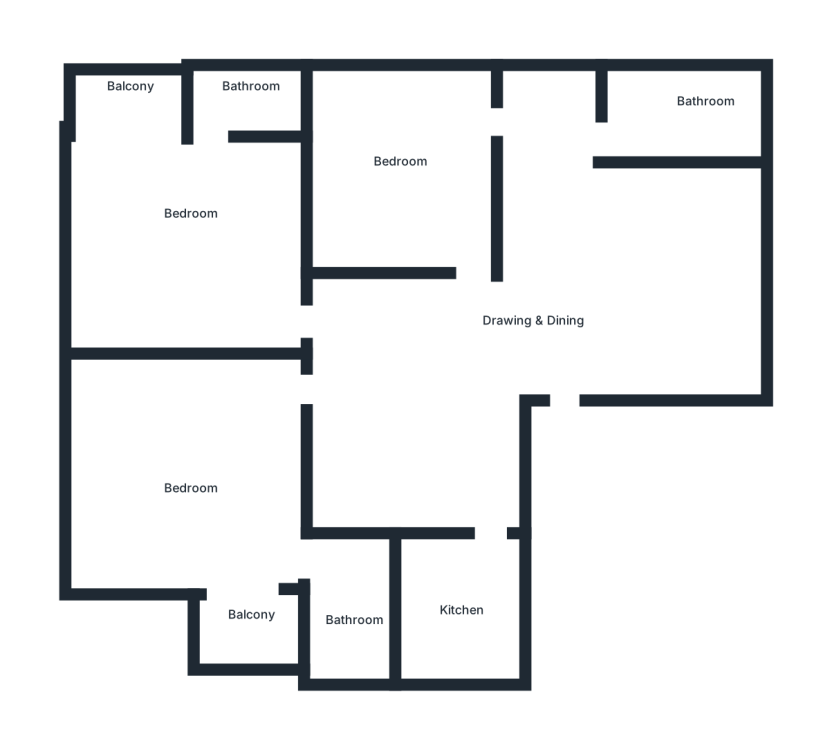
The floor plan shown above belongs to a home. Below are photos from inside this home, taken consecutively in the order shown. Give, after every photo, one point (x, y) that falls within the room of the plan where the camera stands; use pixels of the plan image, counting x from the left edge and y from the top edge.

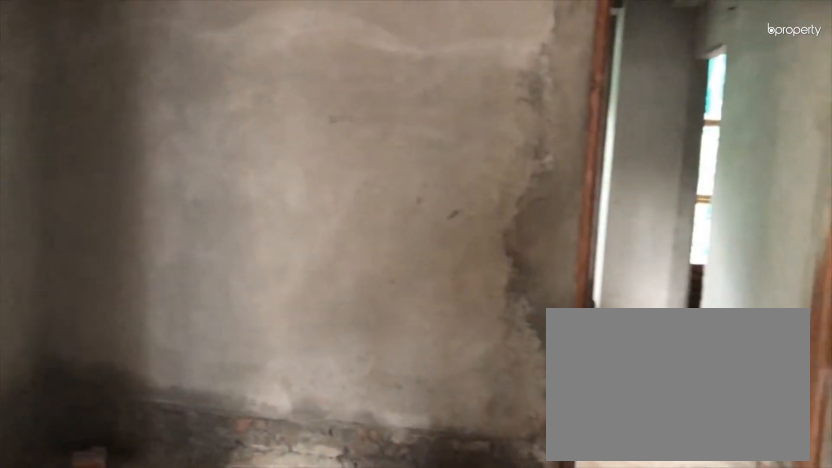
(468, 358)
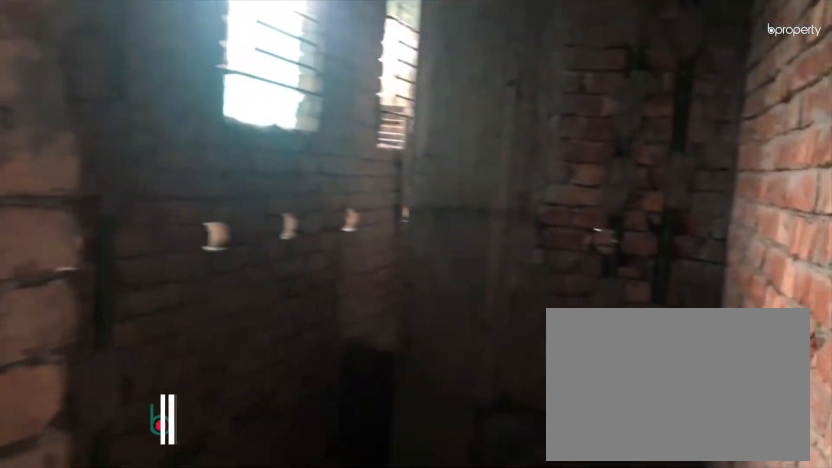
(666, 130)
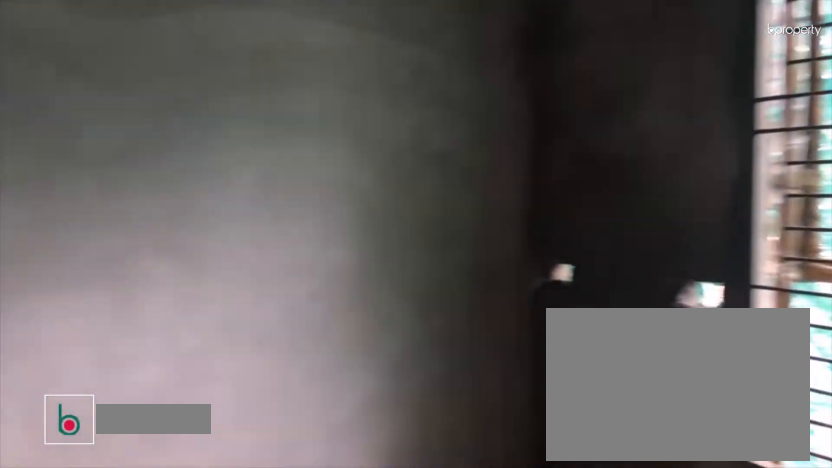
(401, 165)
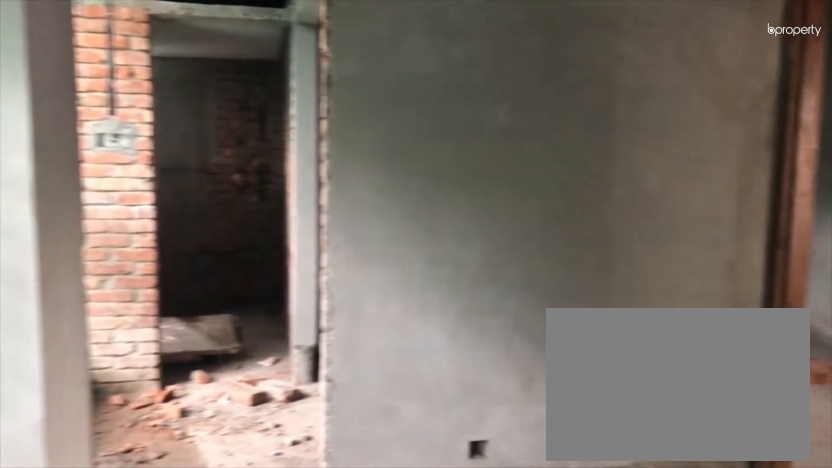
(401, 165)
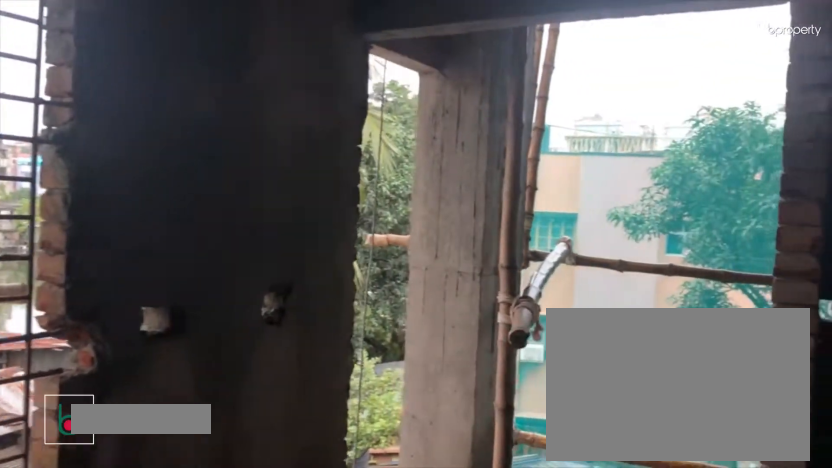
(185, 216)
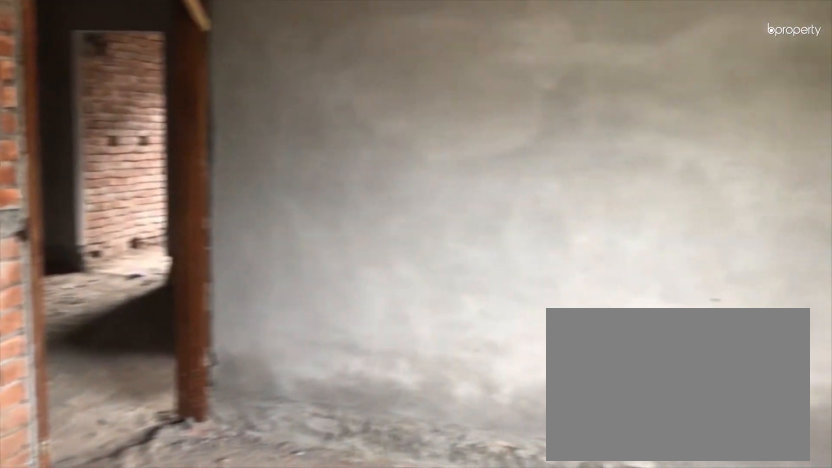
(197, 213)
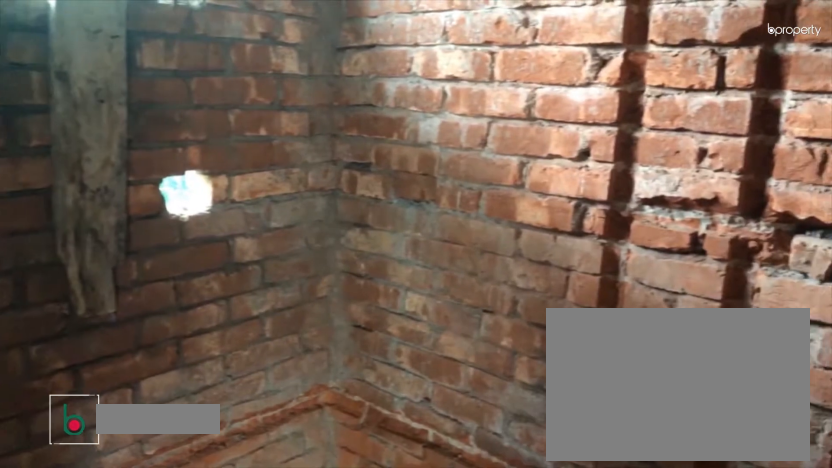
(245, 101)
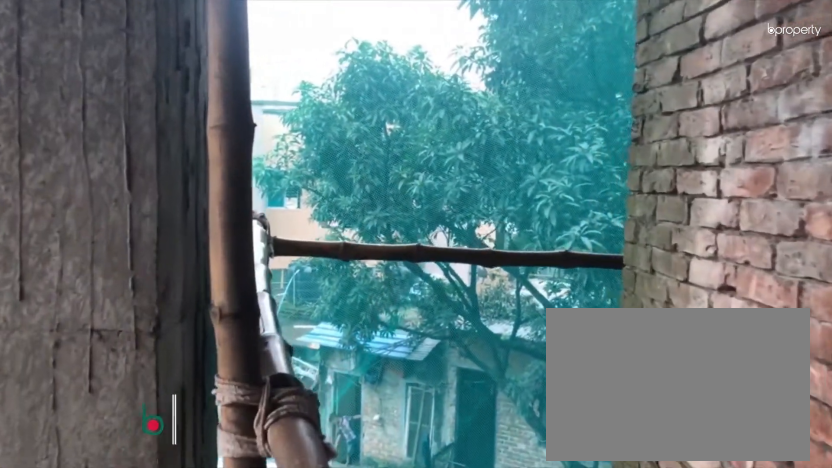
(125, 102)
